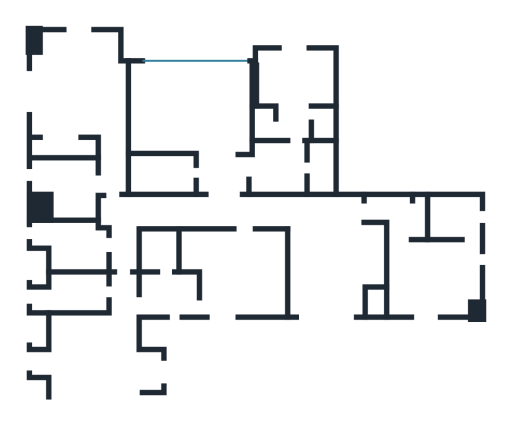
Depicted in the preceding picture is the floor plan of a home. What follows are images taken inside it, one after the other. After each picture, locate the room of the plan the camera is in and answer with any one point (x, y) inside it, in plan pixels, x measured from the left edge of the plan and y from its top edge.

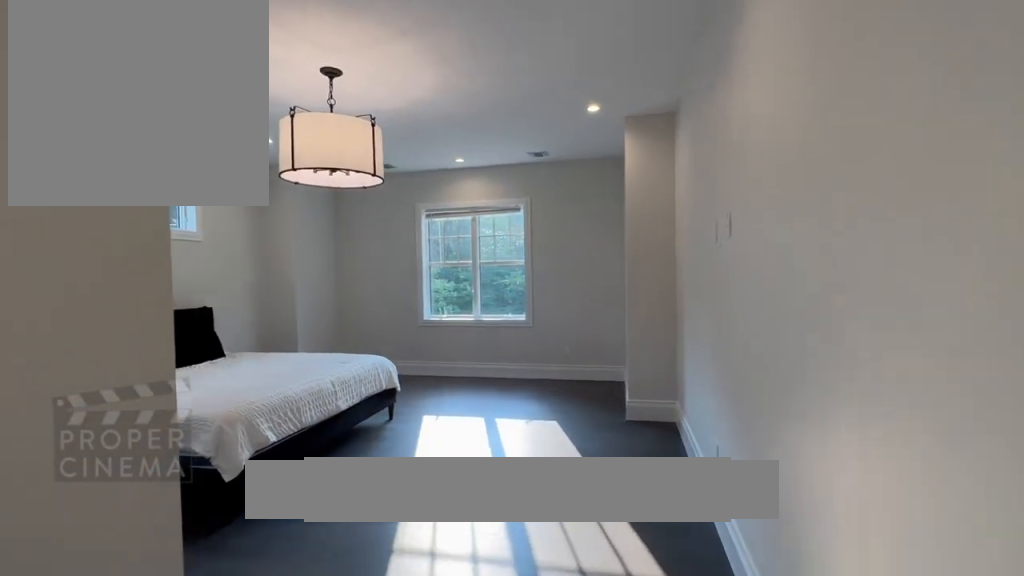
(77, 97)
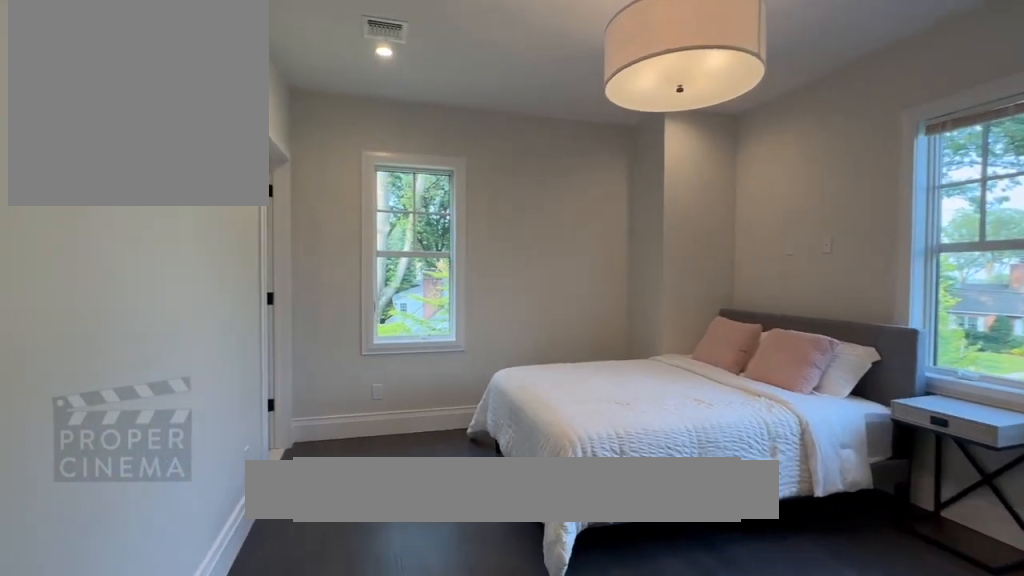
(429, 262)
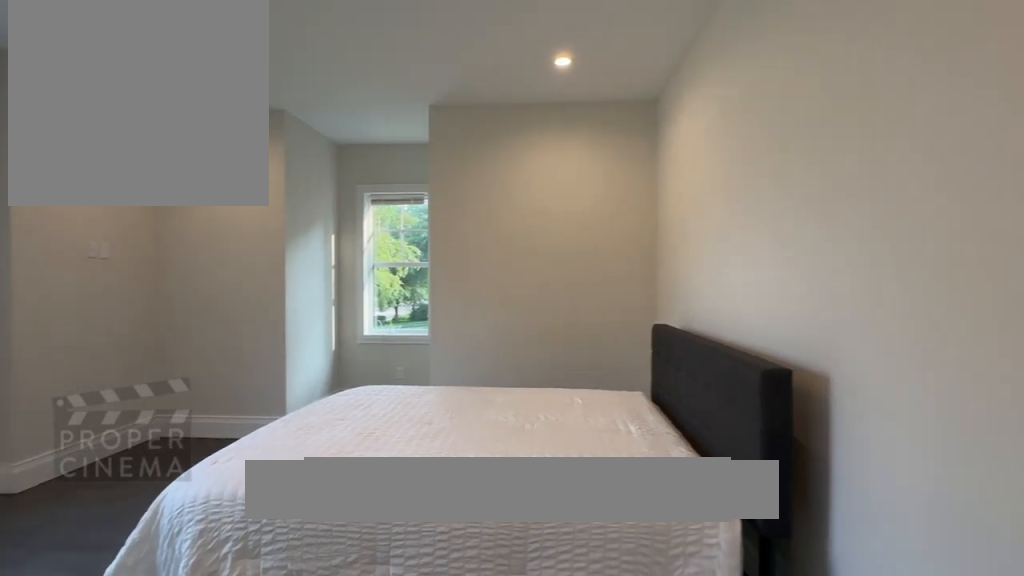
(96, 344)
